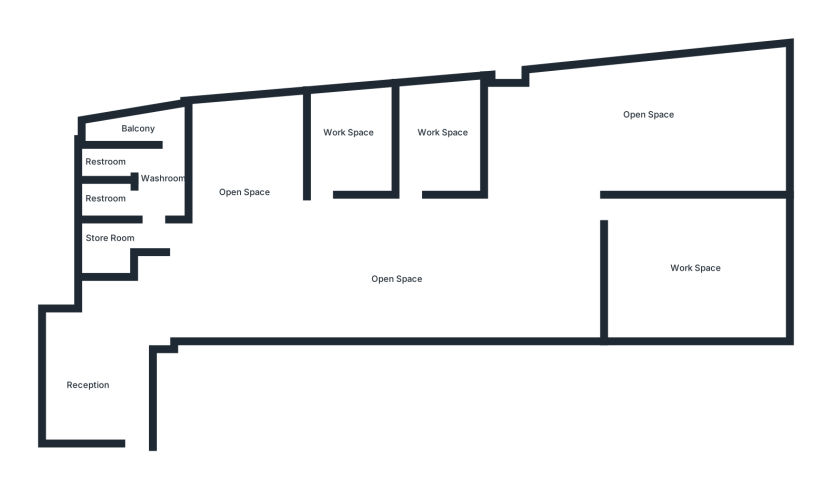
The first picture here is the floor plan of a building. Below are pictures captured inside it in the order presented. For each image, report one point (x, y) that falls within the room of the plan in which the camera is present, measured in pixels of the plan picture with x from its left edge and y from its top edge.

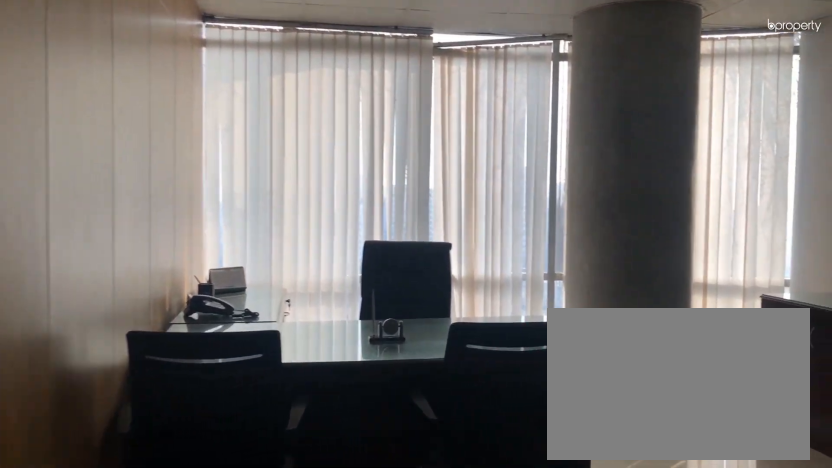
(685, 257)
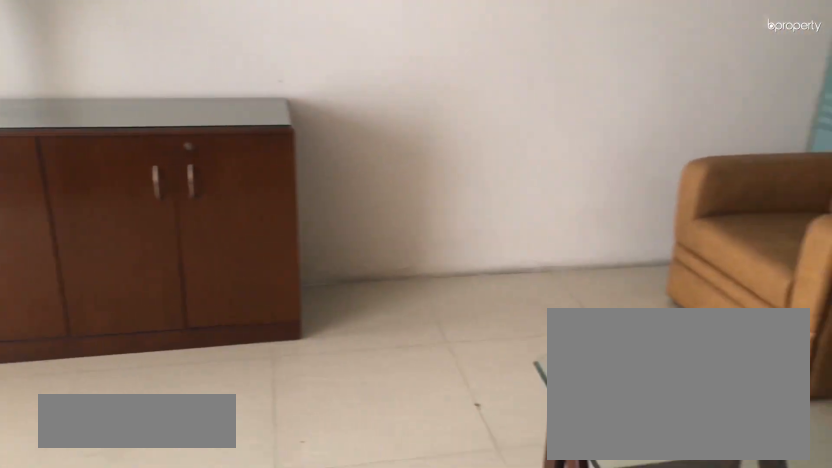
(685, 257)
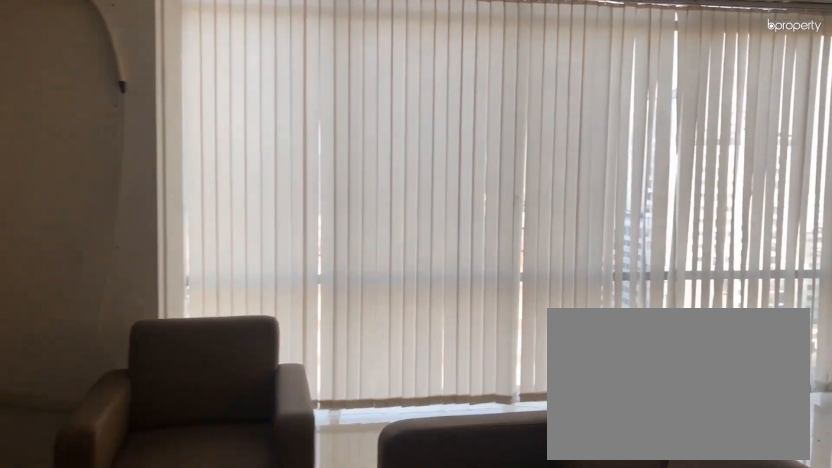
(585, 144)
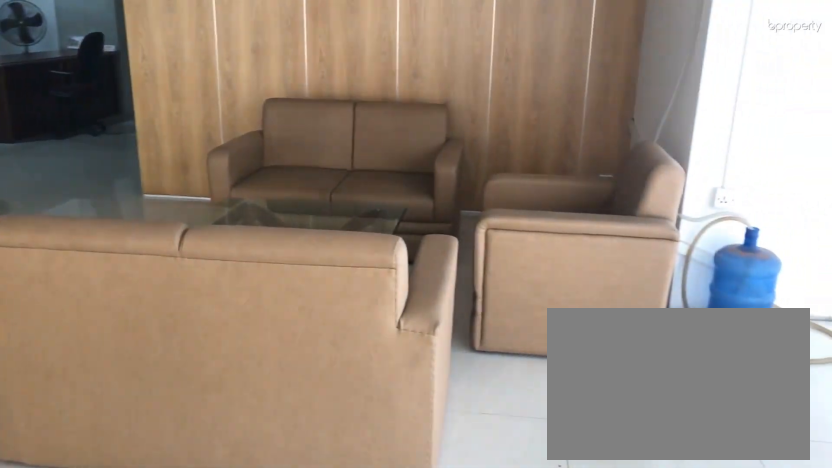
(658, 125)
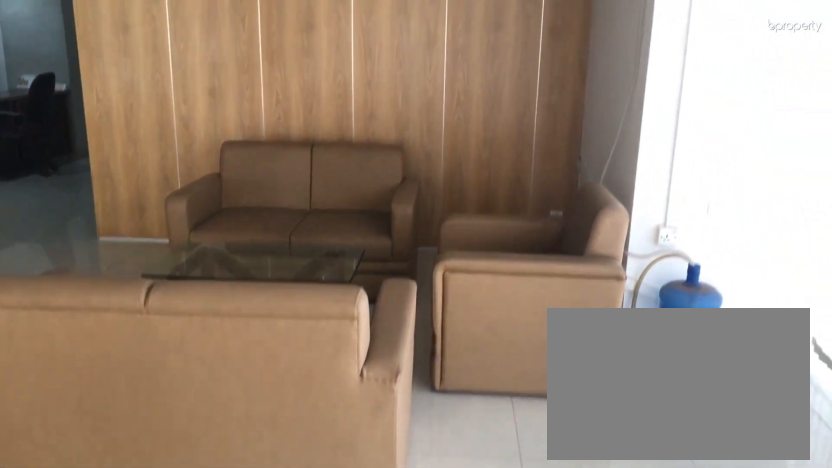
(658, 125)
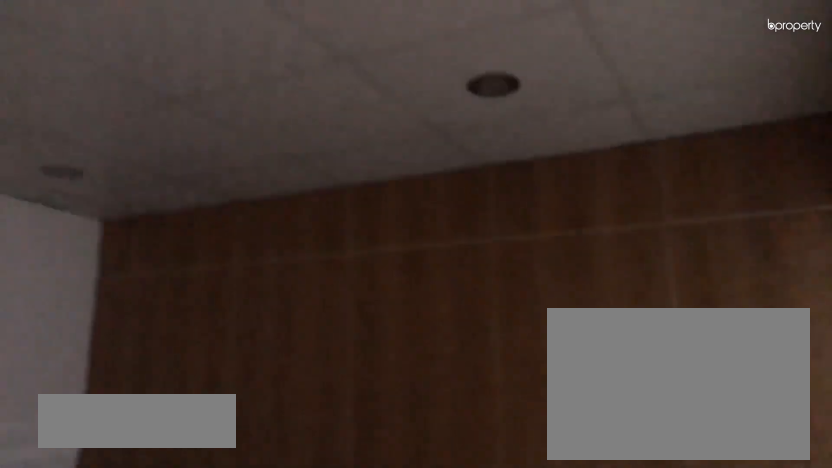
(426, 145)
